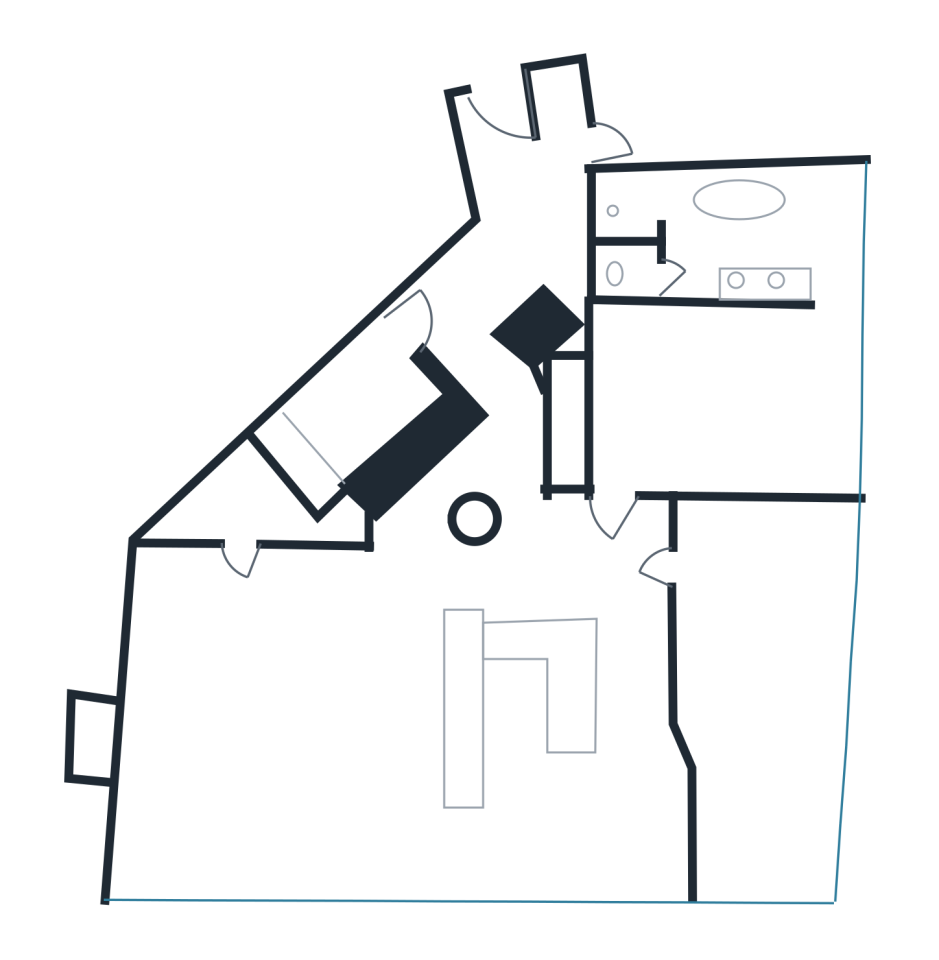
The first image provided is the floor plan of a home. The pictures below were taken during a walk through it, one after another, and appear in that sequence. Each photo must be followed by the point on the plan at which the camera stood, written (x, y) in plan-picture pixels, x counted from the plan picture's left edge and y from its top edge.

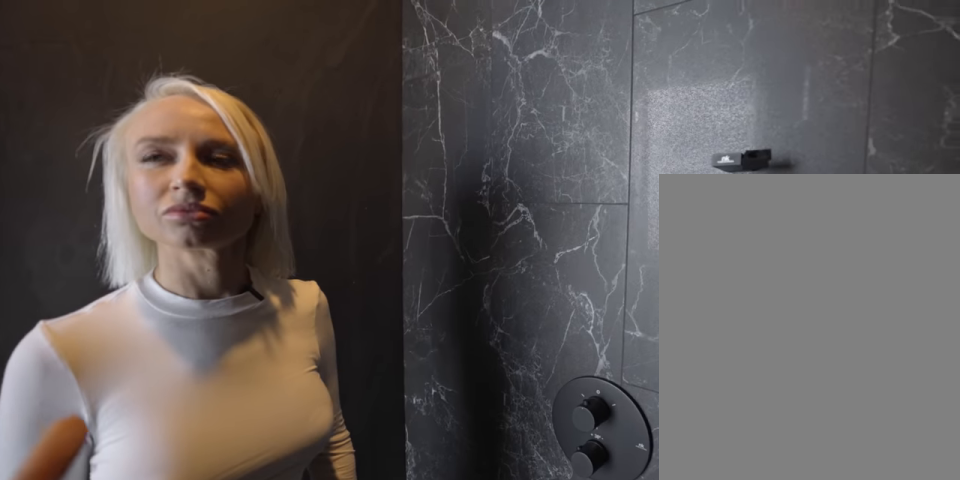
(680, 206)
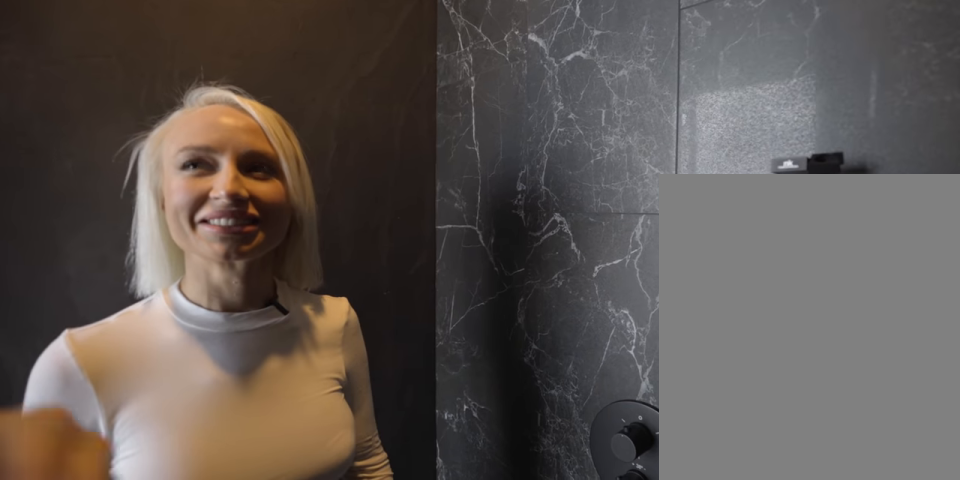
(681, 206)
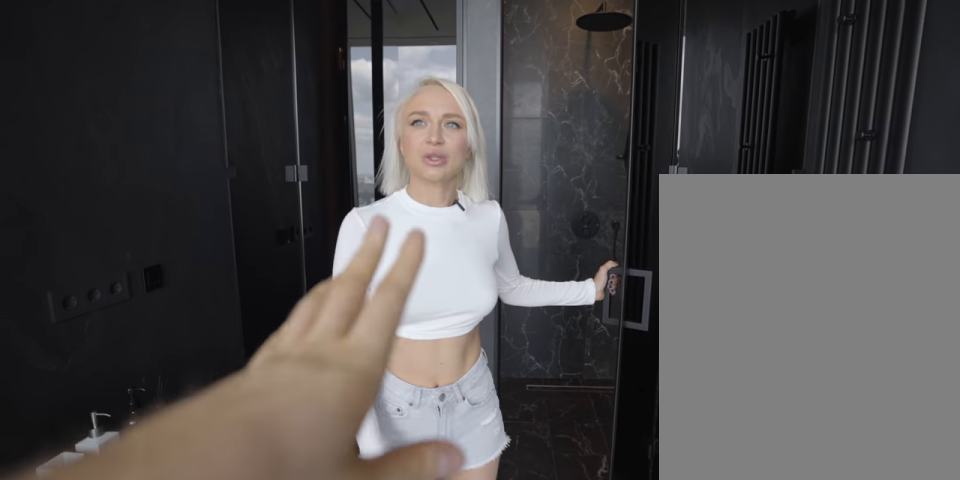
(728, 206)
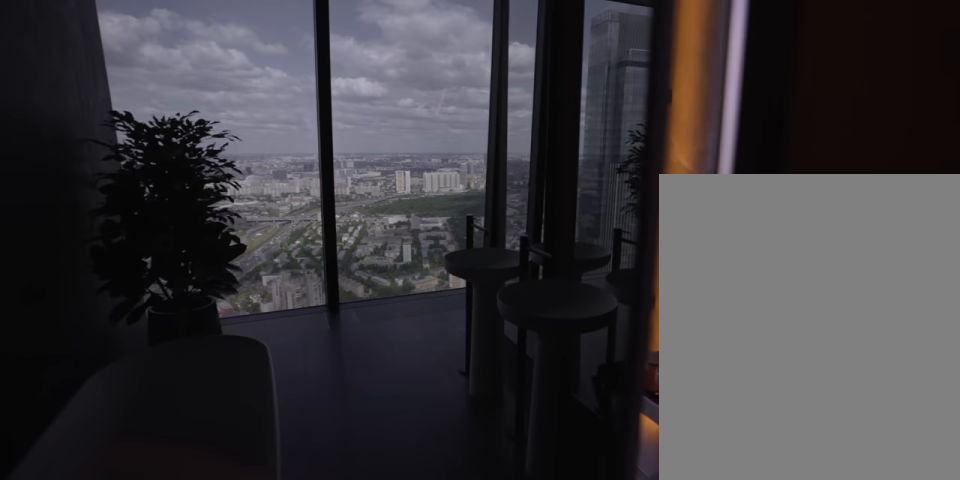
(615, 207)
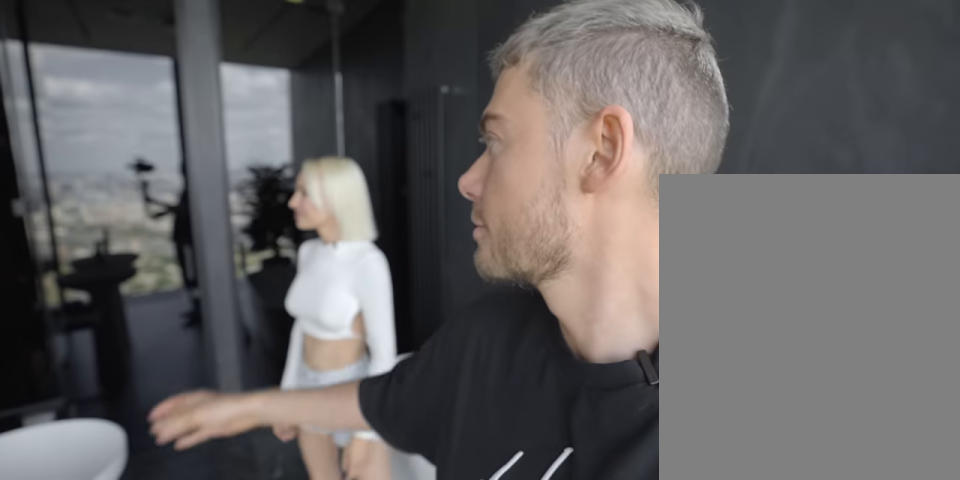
(720, 249)
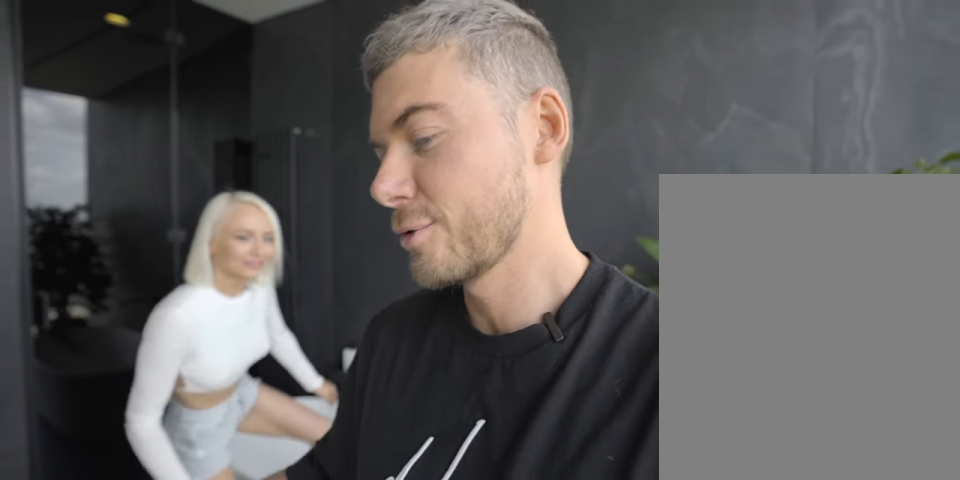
(722, 249)
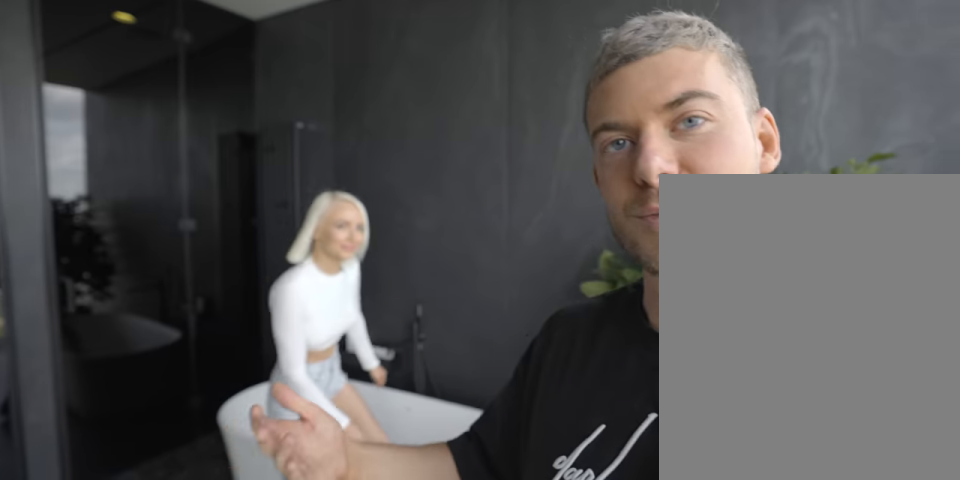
(736, 249)
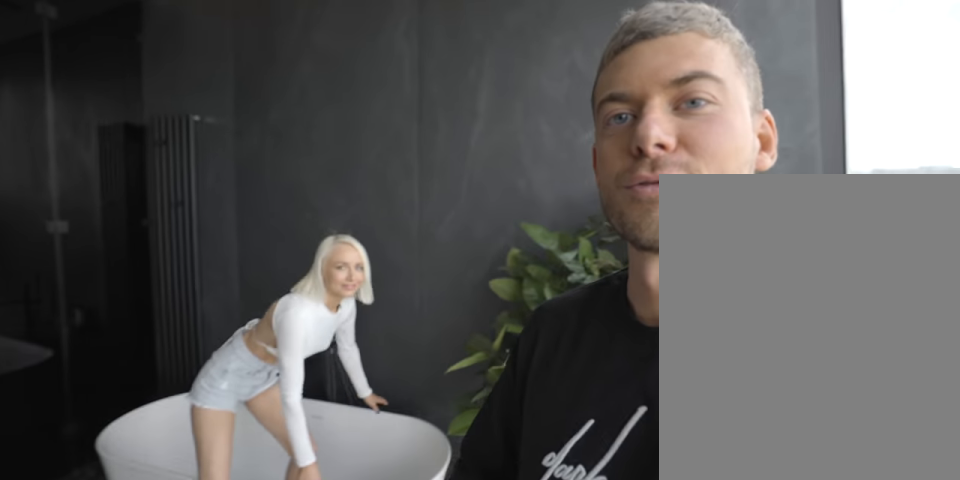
(750, 250)
